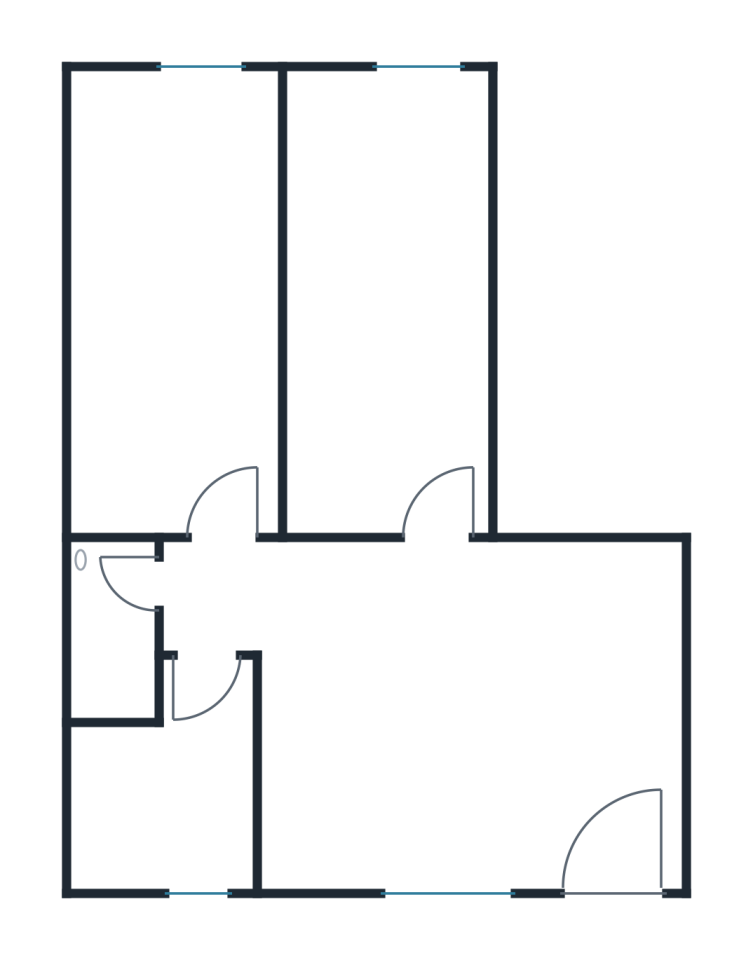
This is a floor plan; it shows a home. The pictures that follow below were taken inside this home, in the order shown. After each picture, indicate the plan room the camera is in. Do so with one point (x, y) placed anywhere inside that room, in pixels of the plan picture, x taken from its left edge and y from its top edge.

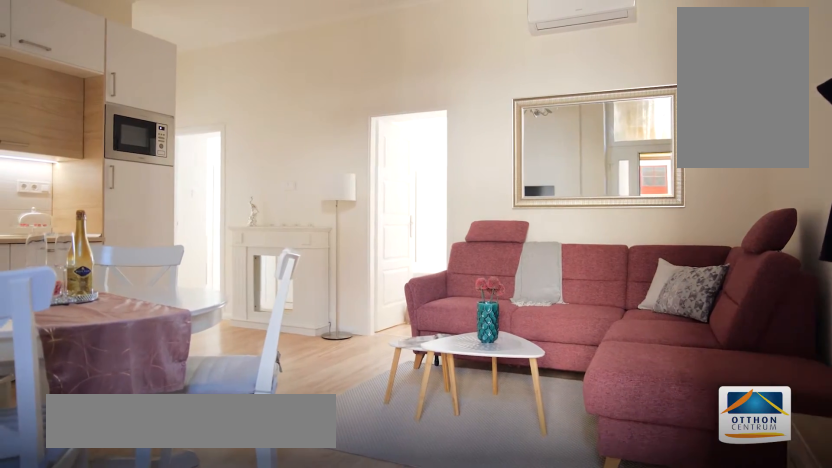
(453, 738)
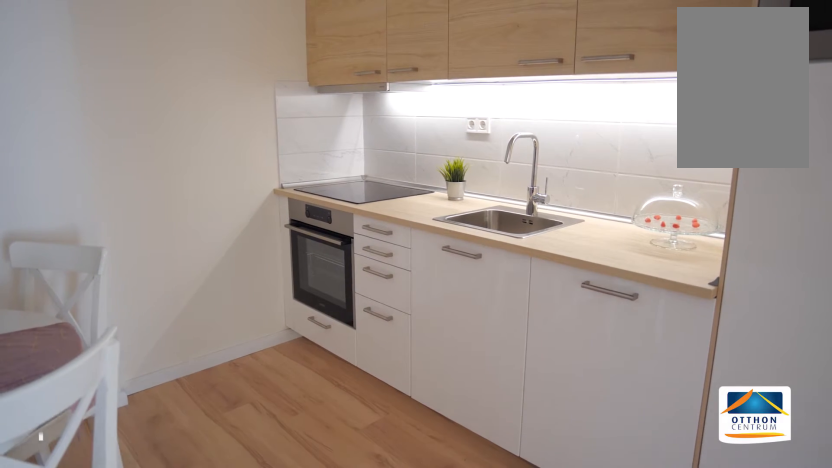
(453, 738)
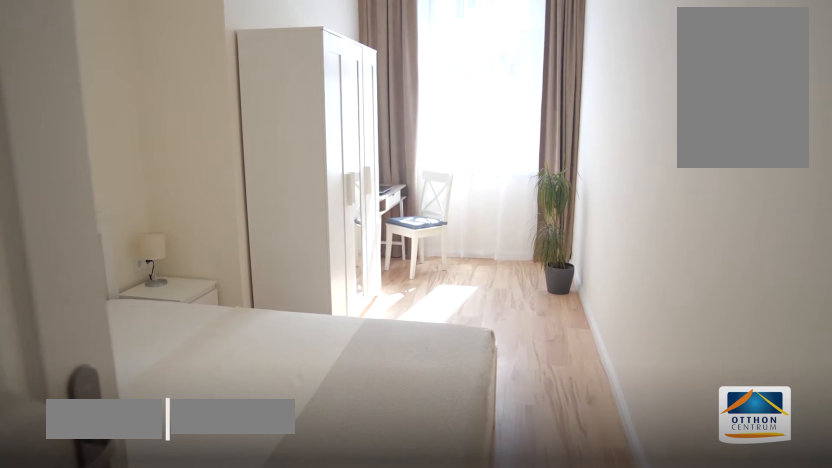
(394, 313)
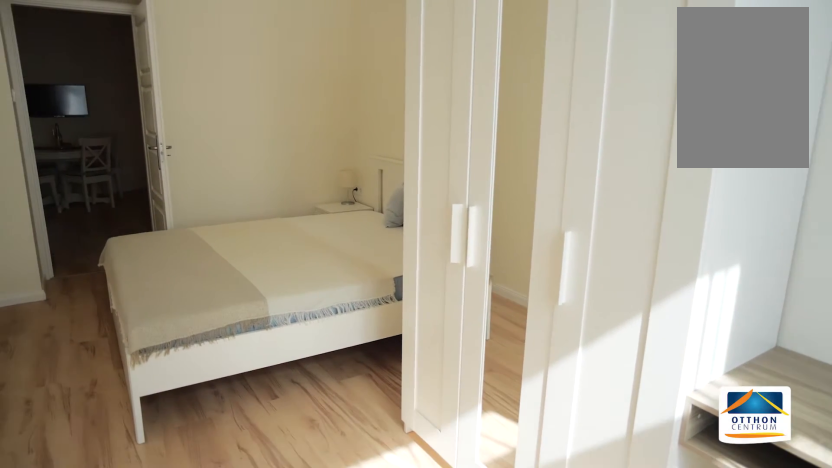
(394, 314)
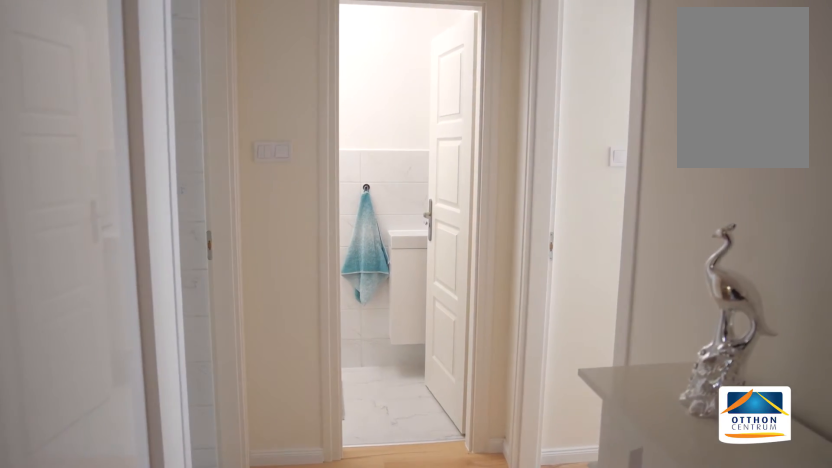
(262, 608)
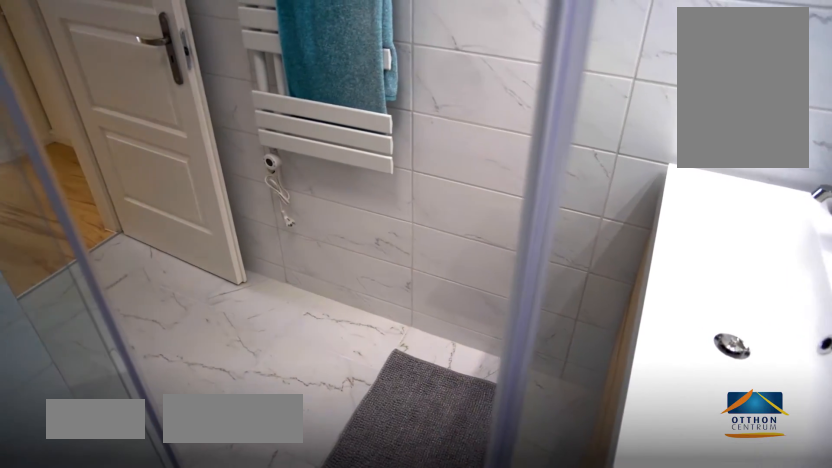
(170, 802)
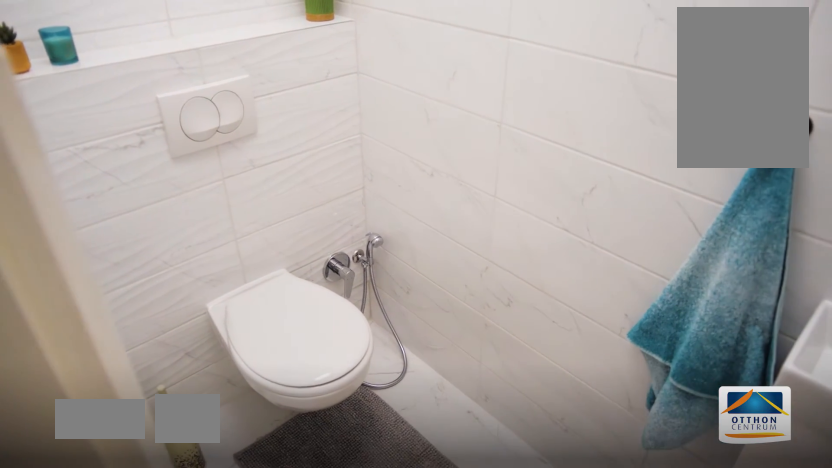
(116, 634)
